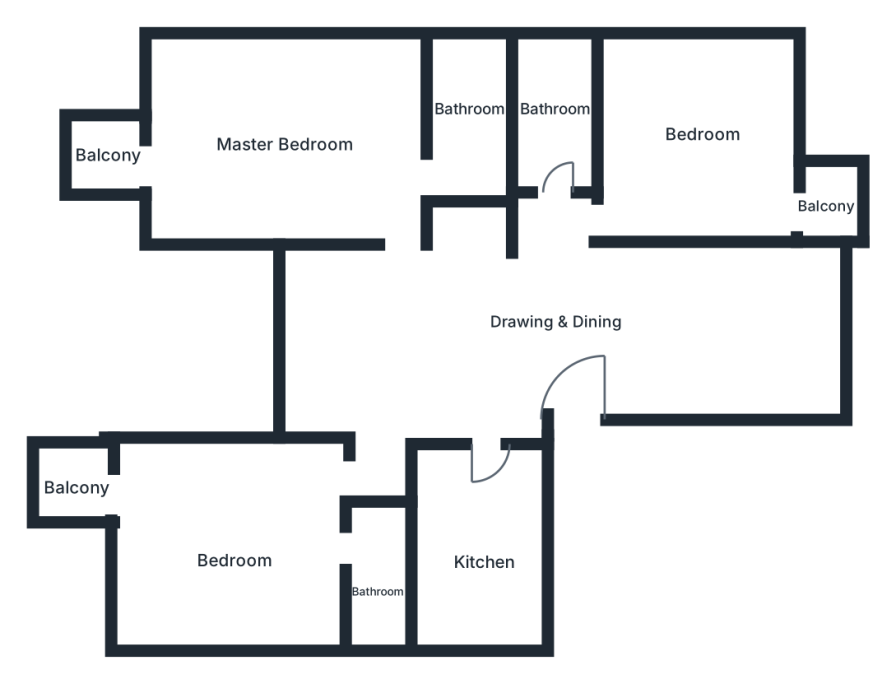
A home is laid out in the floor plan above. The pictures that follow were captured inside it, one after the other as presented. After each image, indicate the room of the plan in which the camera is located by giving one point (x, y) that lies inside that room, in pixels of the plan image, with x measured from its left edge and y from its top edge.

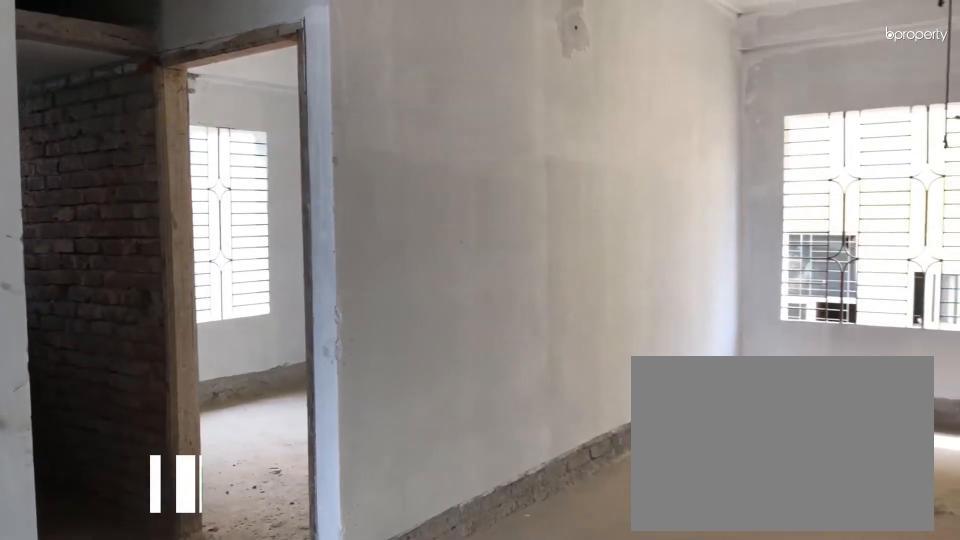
(722, 332)
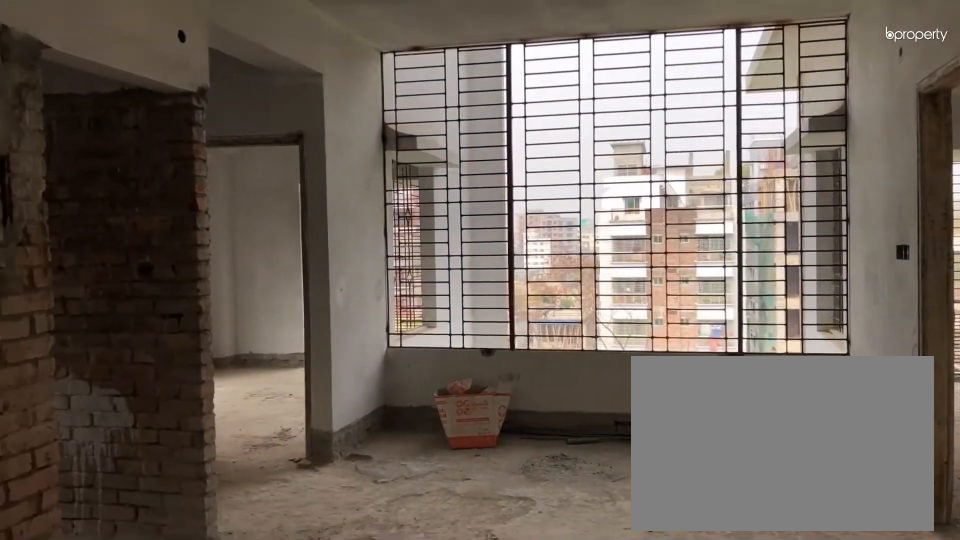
(406, 339)
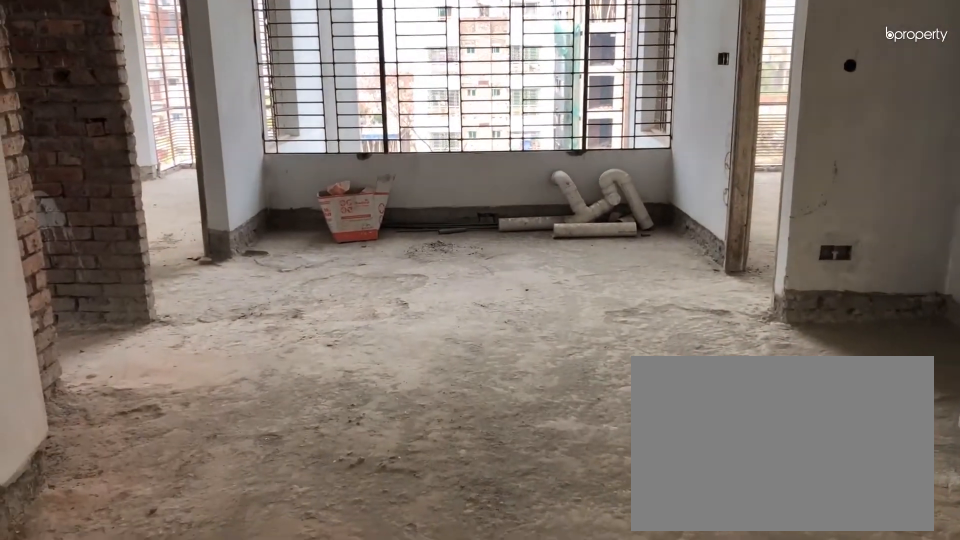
(406, 339)
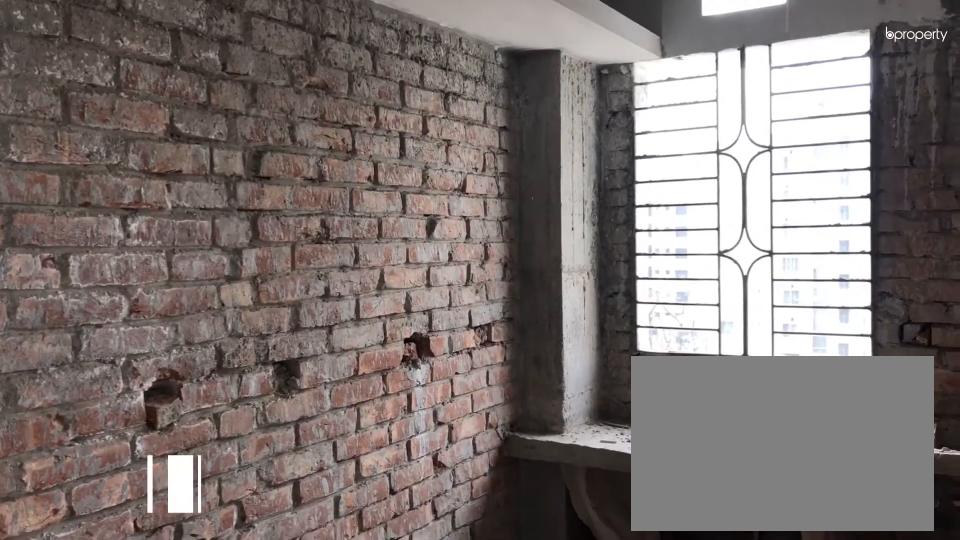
(476, 531)
